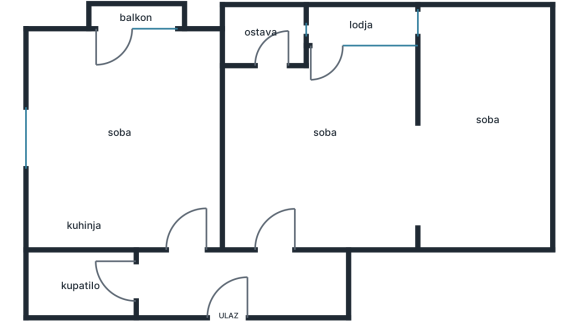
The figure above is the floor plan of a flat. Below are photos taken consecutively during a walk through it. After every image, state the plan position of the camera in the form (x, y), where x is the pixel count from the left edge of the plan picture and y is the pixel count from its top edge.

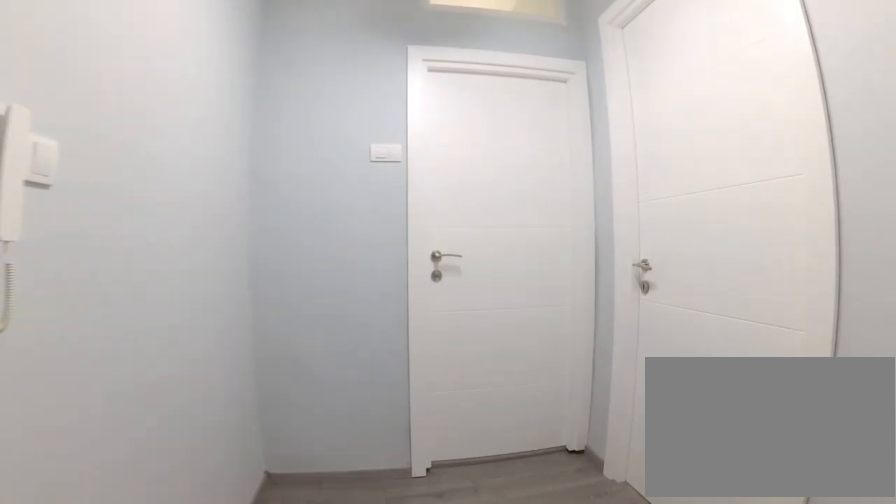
(242, 281)
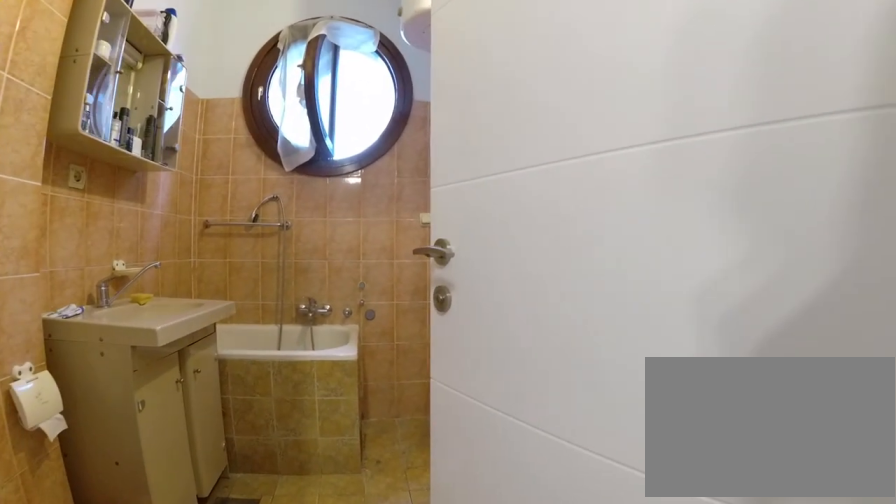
(156, 280)
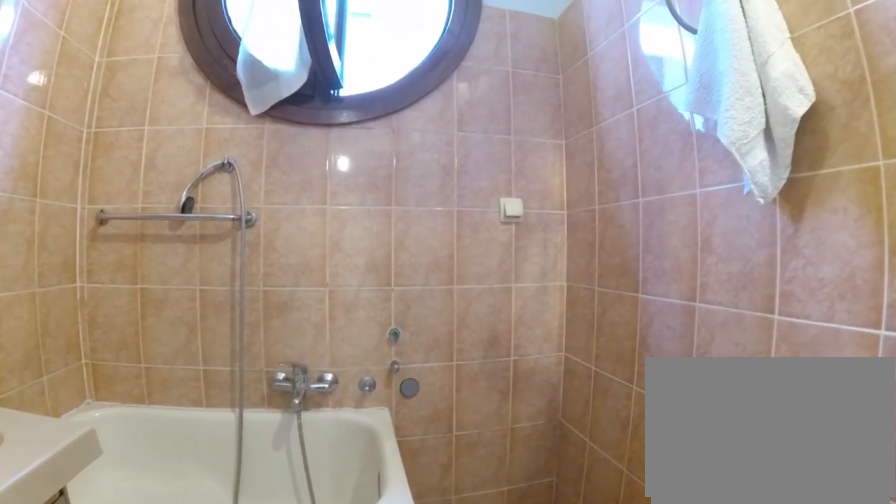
(102, 281)
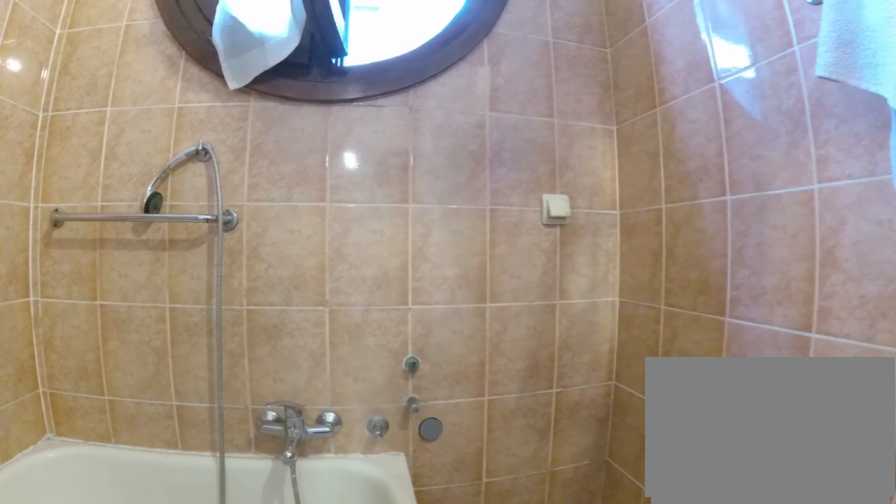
(84, 280)
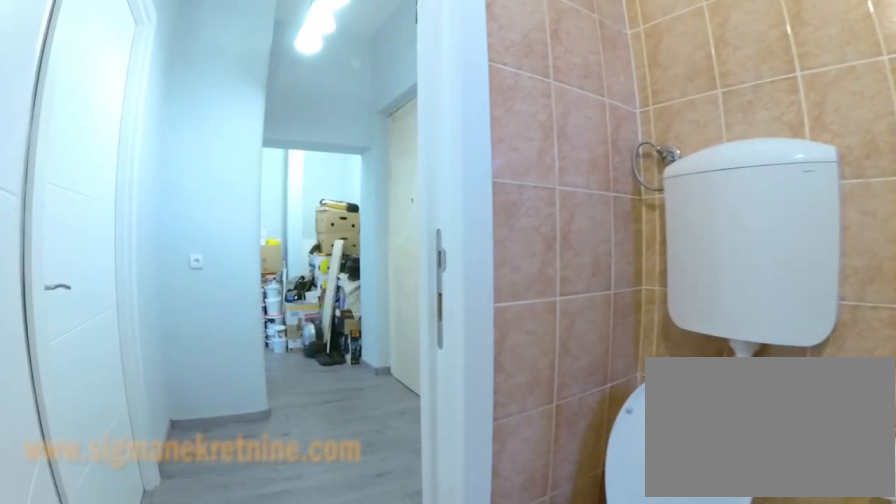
(55, 281)
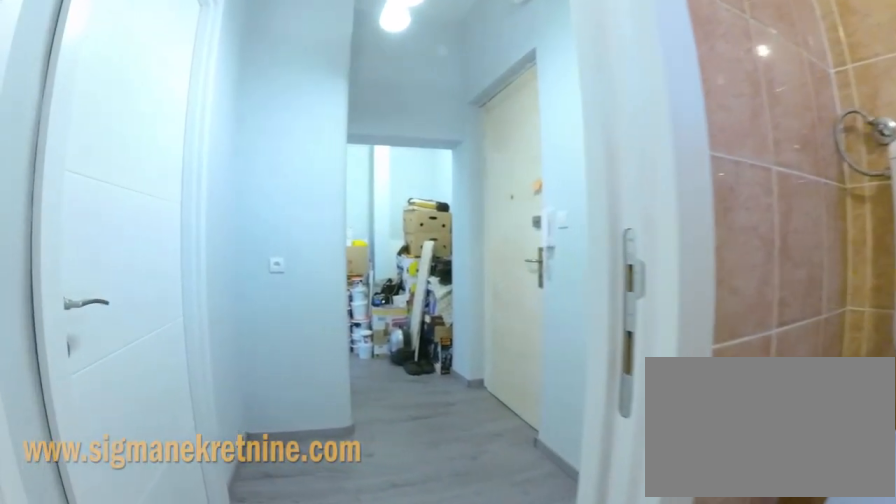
(86, 280)
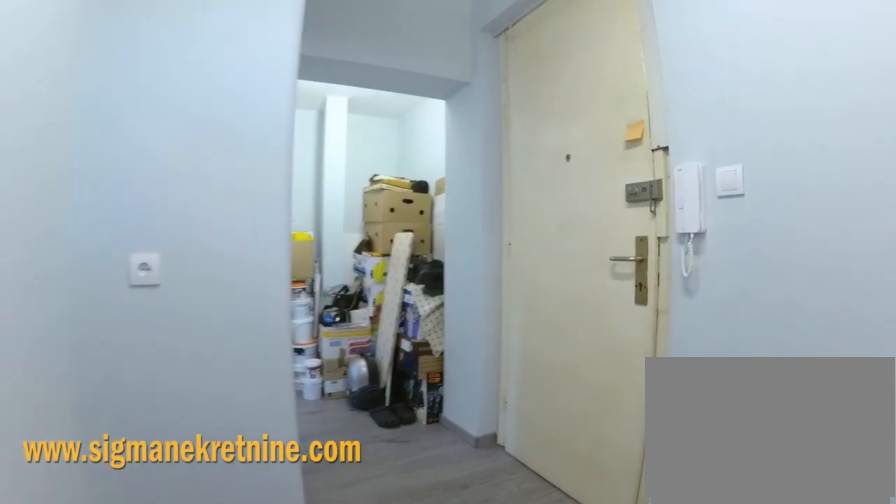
(164, 273)
